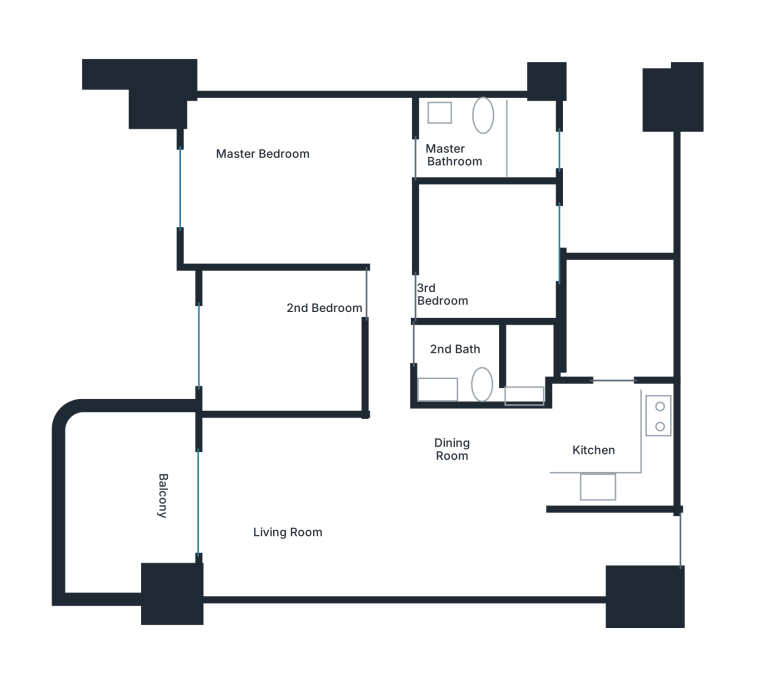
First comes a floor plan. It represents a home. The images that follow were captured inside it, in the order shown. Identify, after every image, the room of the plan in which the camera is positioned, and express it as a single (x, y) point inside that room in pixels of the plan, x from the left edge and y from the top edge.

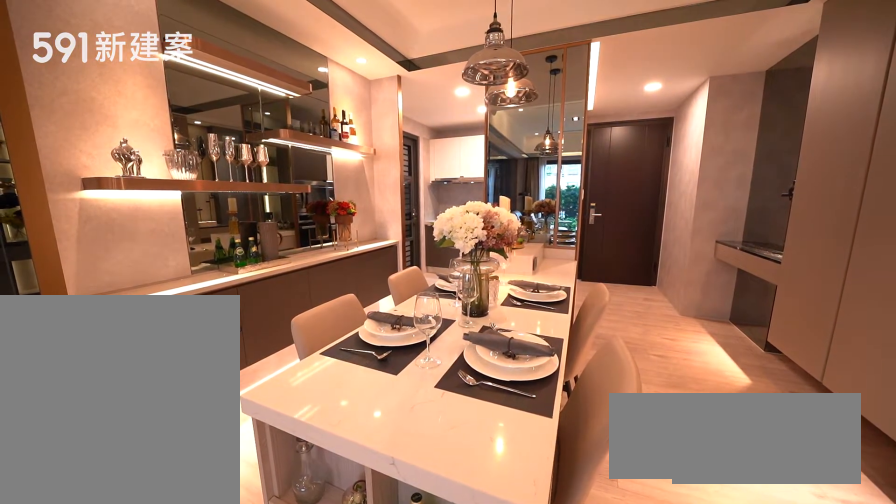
(484, 462)
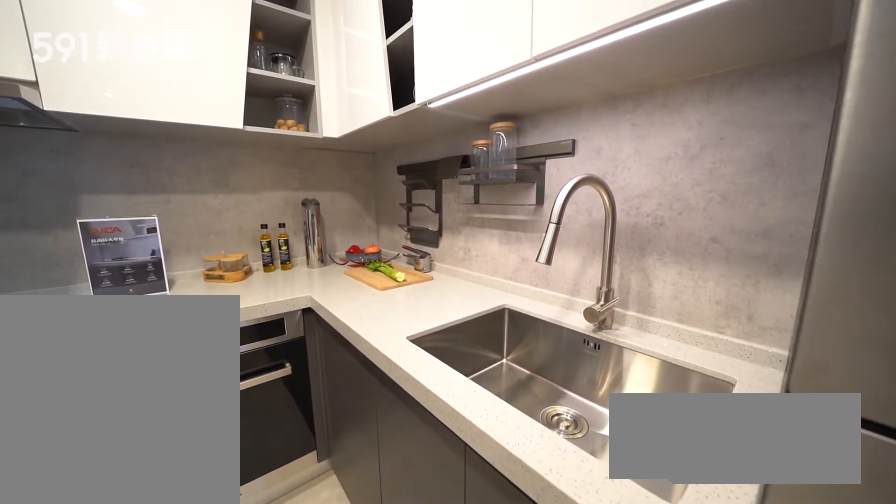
(616, 446)
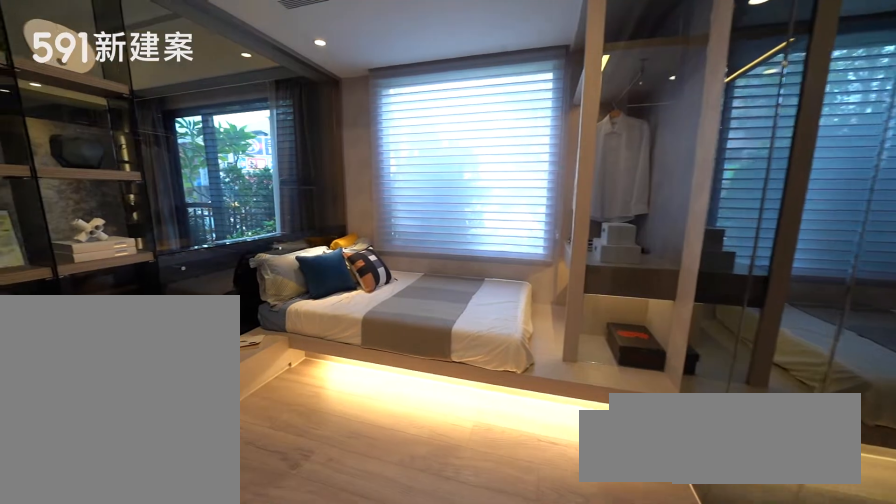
(278, 343)
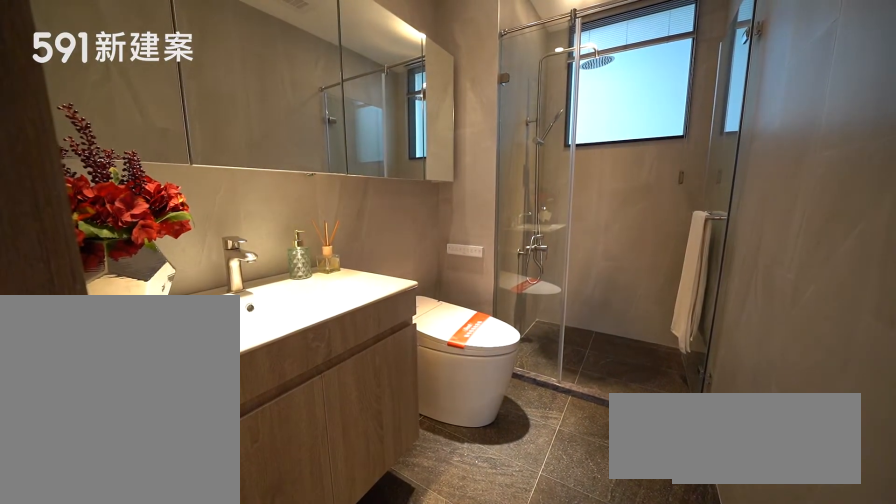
(492, 140)
